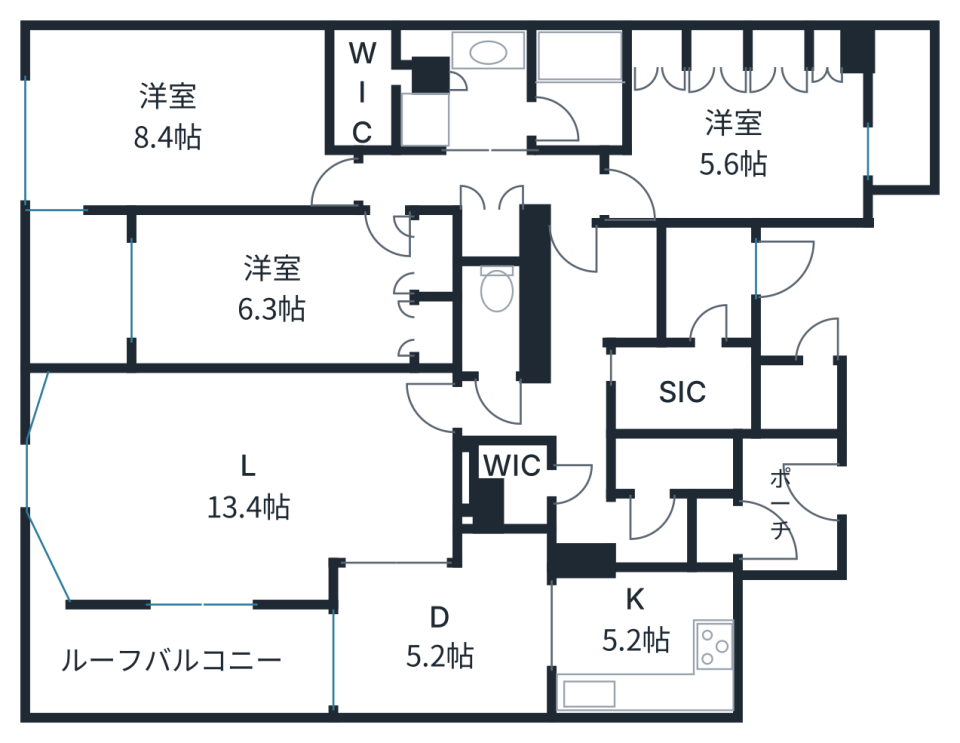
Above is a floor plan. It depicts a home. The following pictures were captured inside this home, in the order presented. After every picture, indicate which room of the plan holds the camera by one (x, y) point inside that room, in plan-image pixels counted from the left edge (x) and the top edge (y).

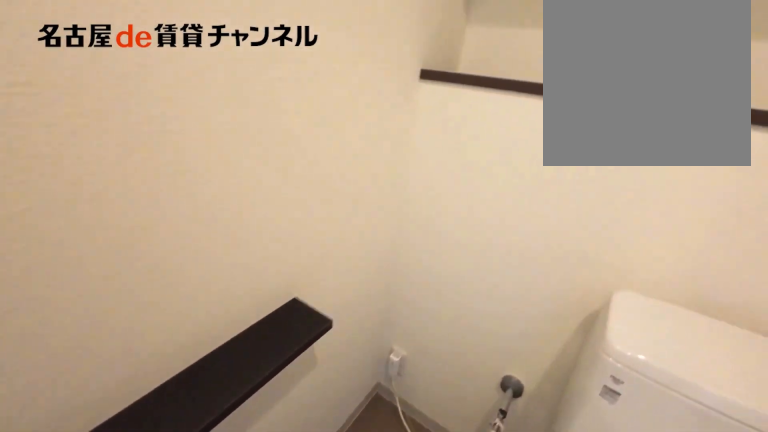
(490, 320)
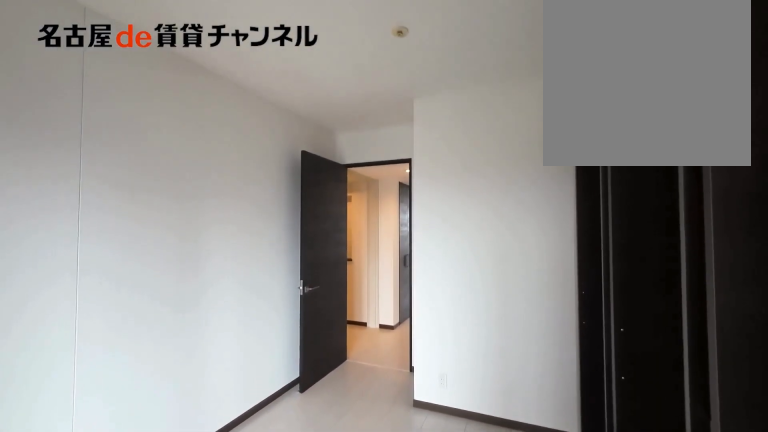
(741, 144)
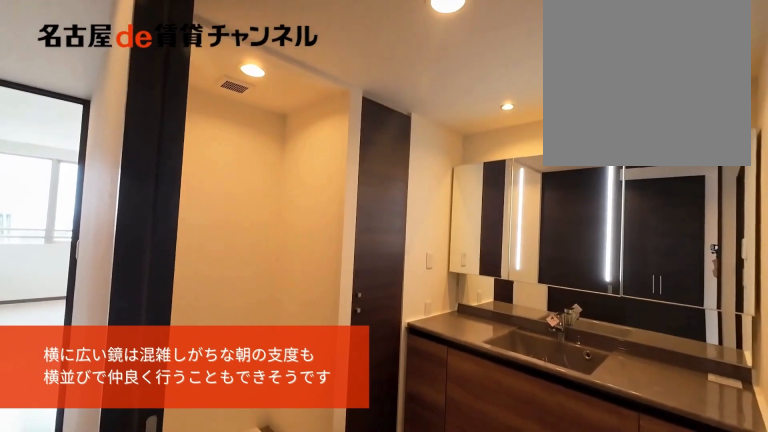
(473, 96)
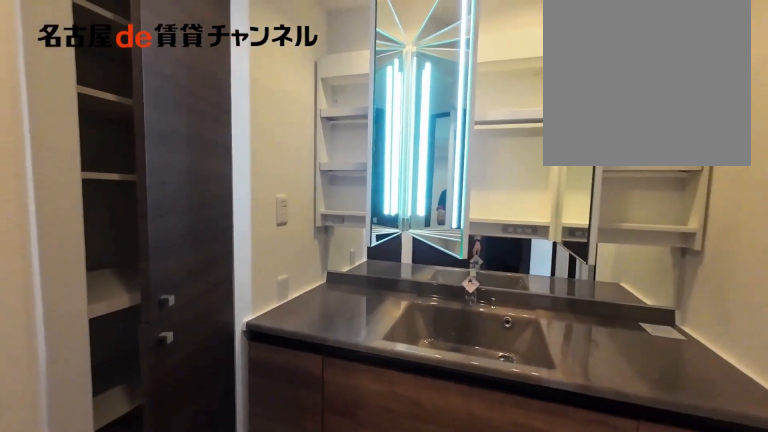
(473, 96)
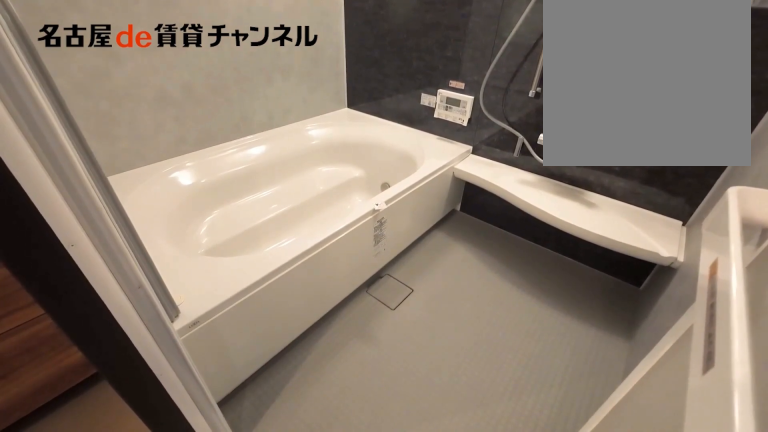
(579, 89)
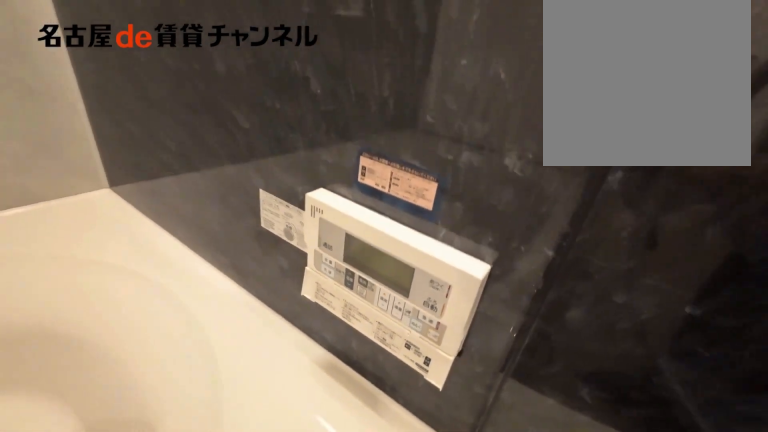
(579, 89)
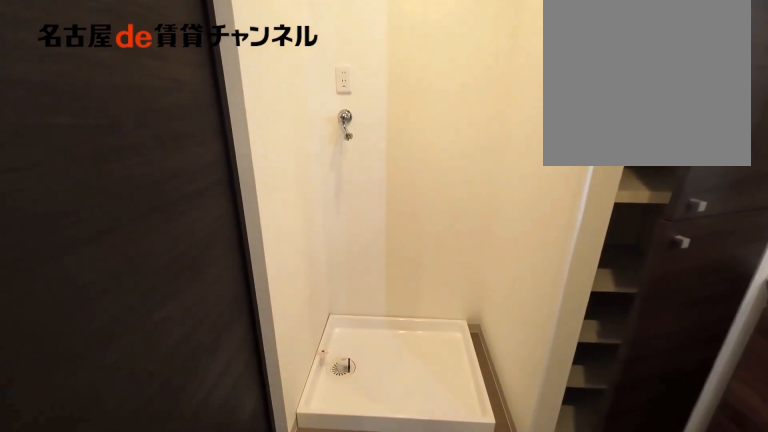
(474, 96)
